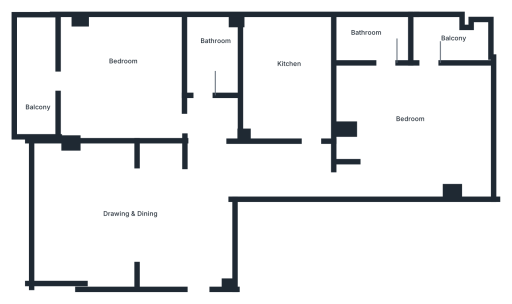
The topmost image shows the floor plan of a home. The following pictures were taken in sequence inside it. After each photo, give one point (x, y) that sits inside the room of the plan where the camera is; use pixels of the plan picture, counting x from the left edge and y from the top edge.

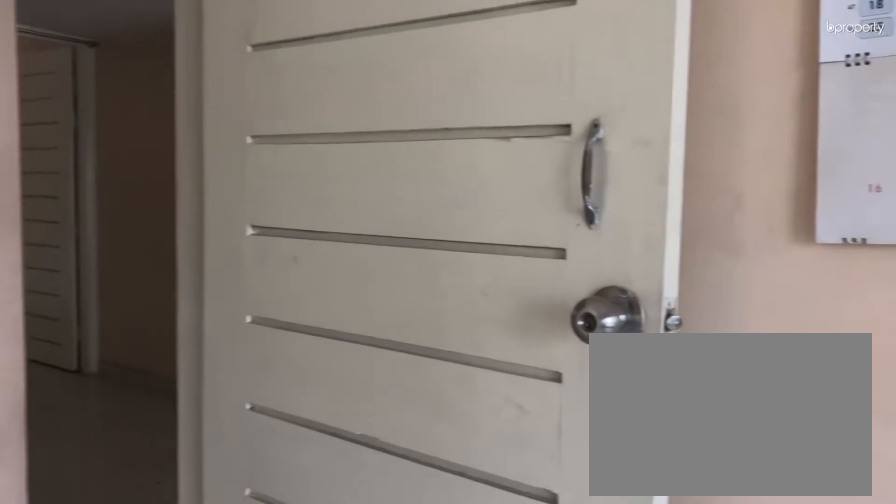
(122, 73)
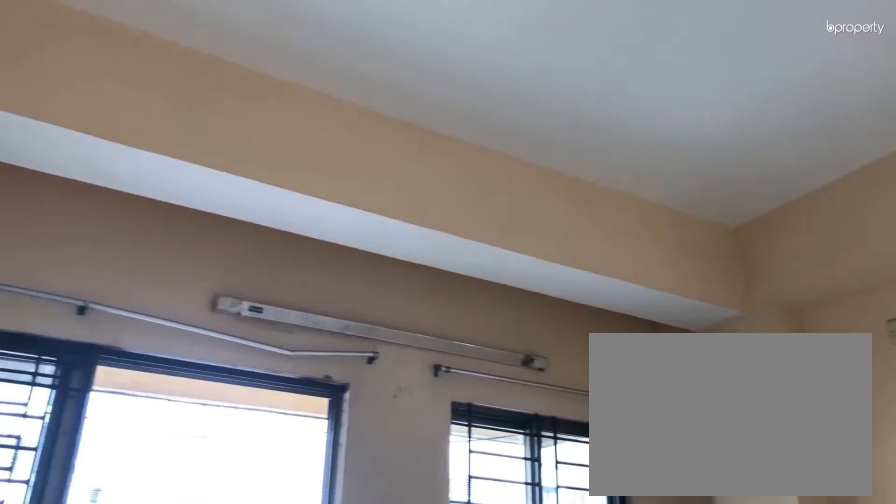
(122, 73)
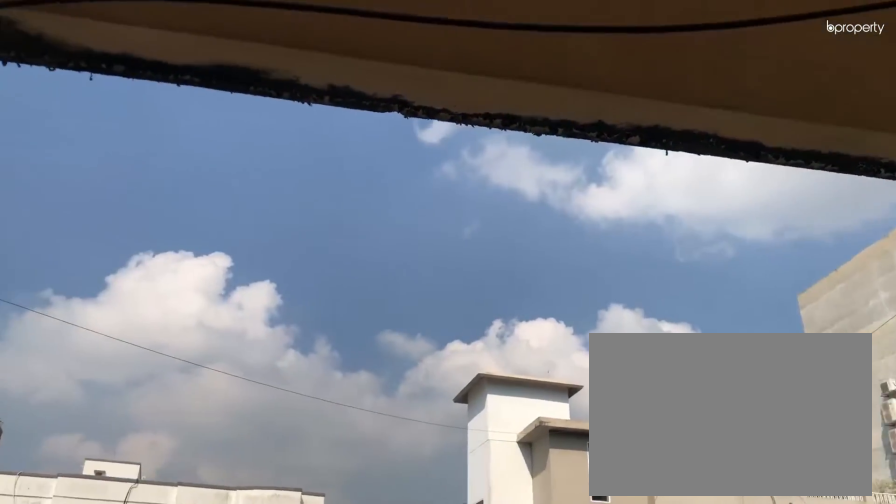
(41, 81)
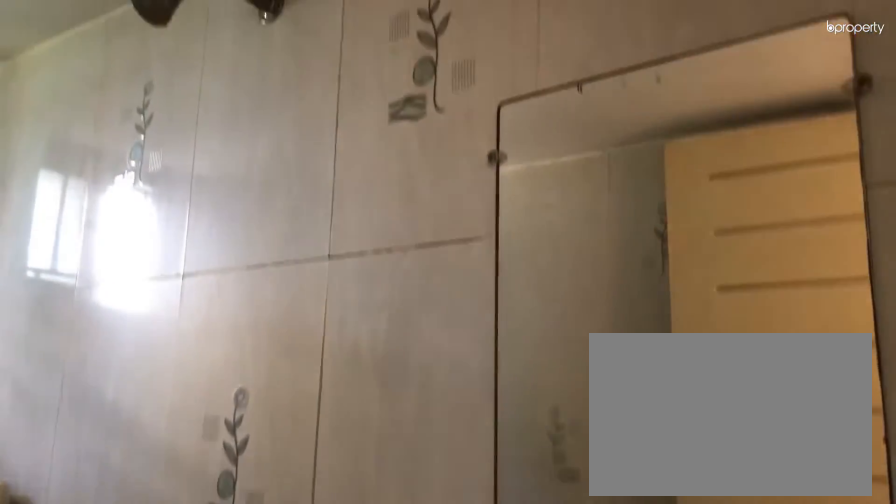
(210, 57)
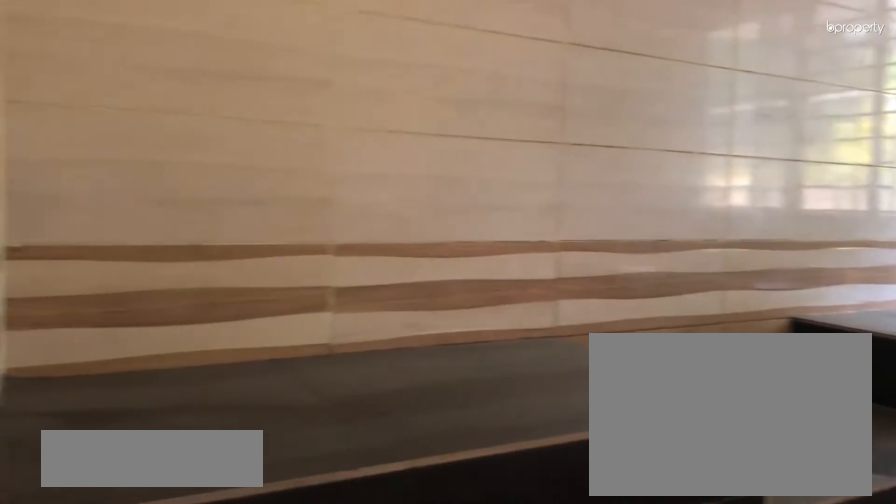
(291, 75)
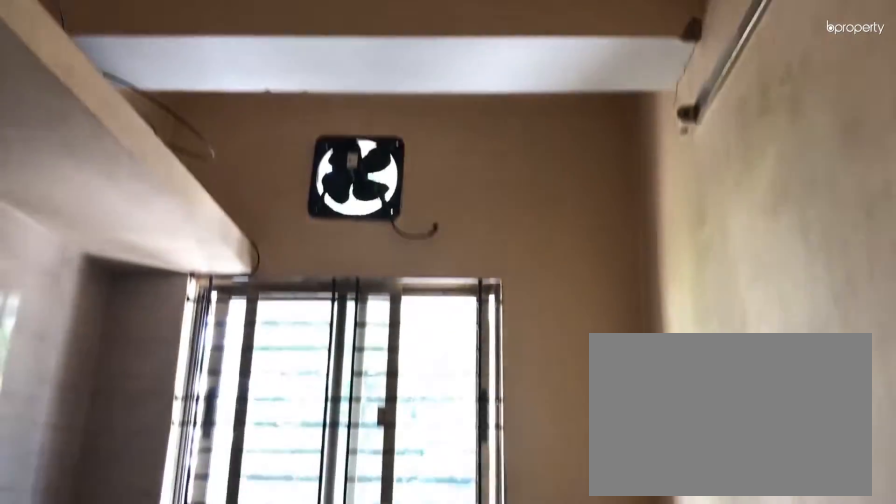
(291, 75)
